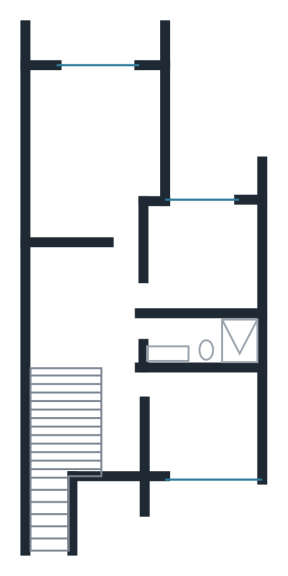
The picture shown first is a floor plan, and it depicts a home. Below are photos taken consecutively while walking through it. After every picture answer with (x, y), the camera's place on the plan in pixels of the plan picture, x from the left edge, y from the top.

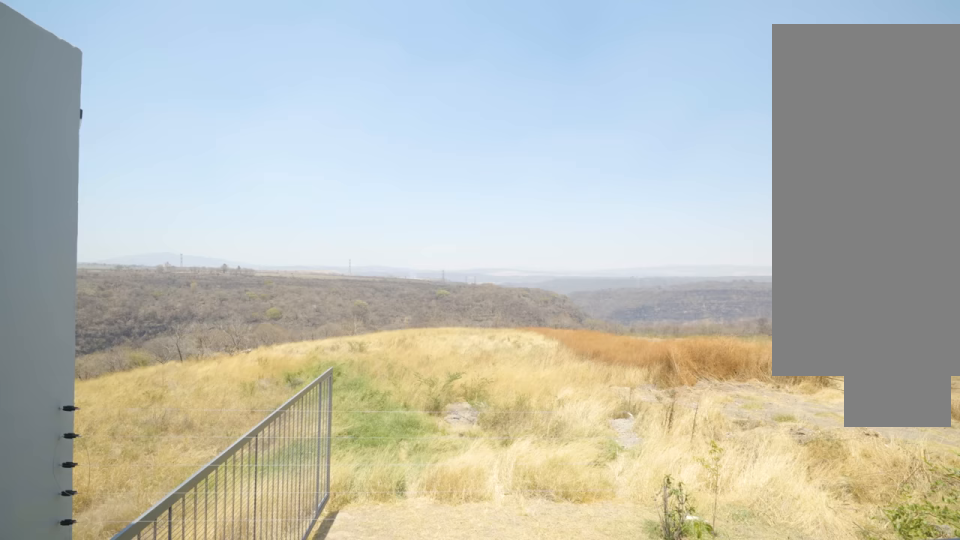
(89, 64)
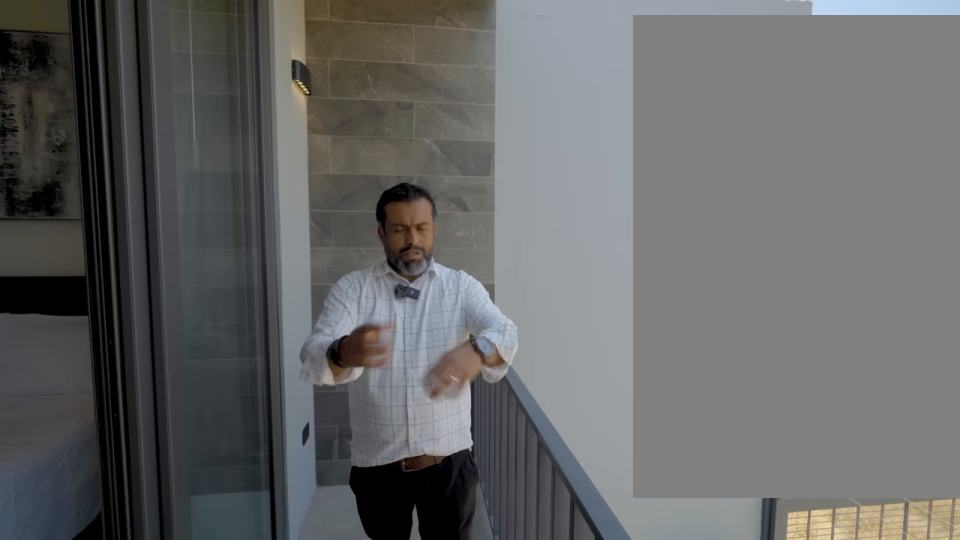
(108, 49)
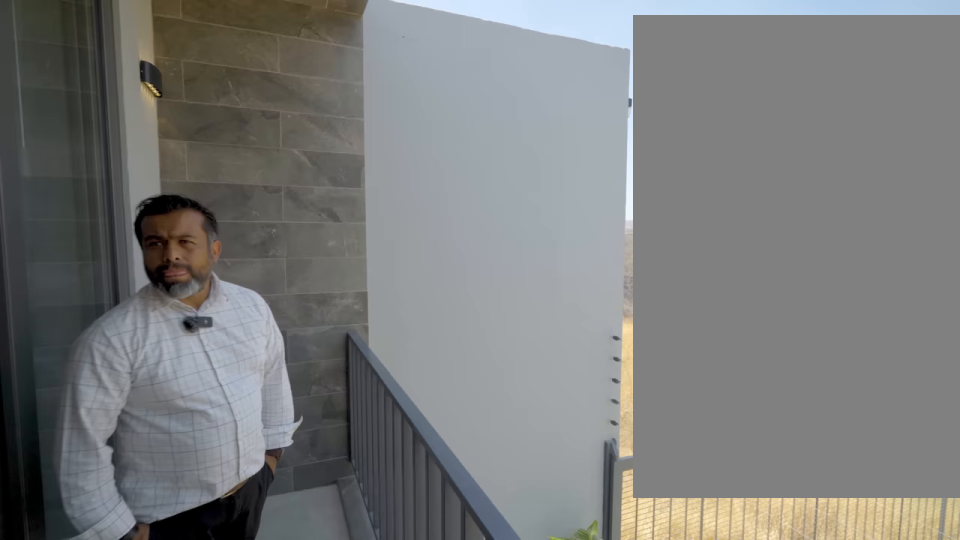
(108, 48)
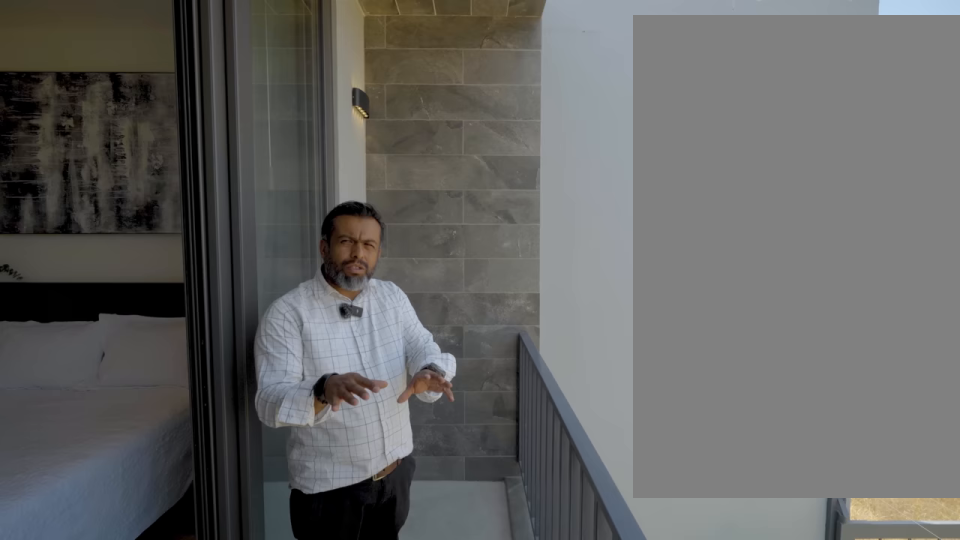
(108, 49)
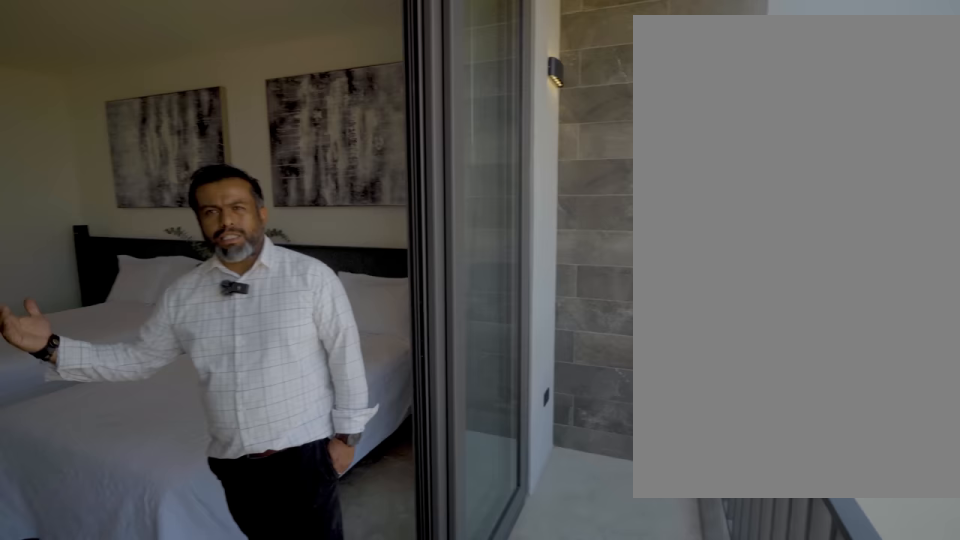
(109, 48)
